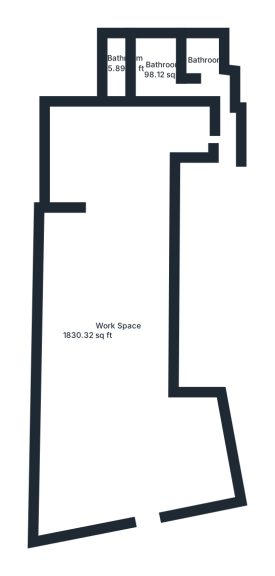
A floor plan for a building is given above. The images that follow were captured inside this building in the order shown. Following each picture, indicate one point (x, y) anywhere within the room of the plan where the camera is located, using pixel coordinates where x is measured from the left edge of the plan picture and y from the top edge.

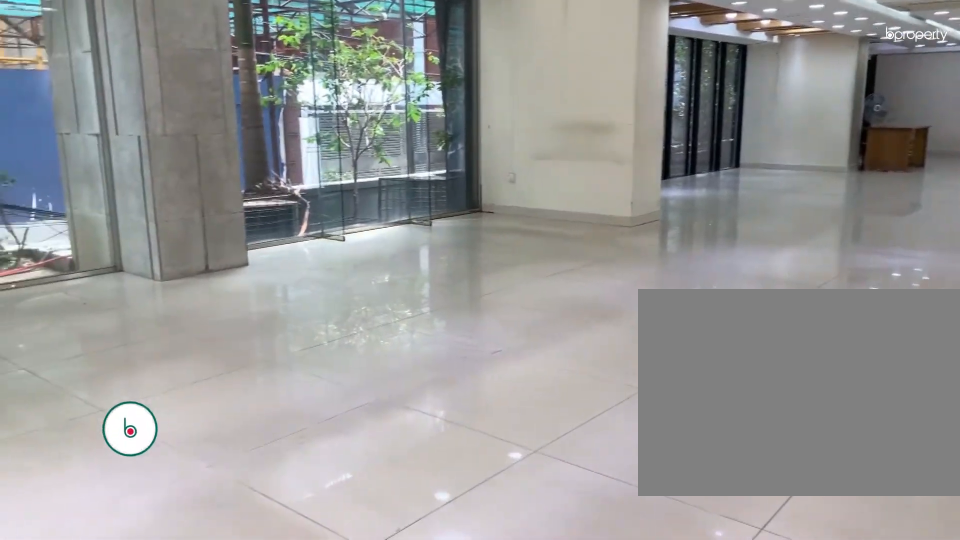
(110, 445)
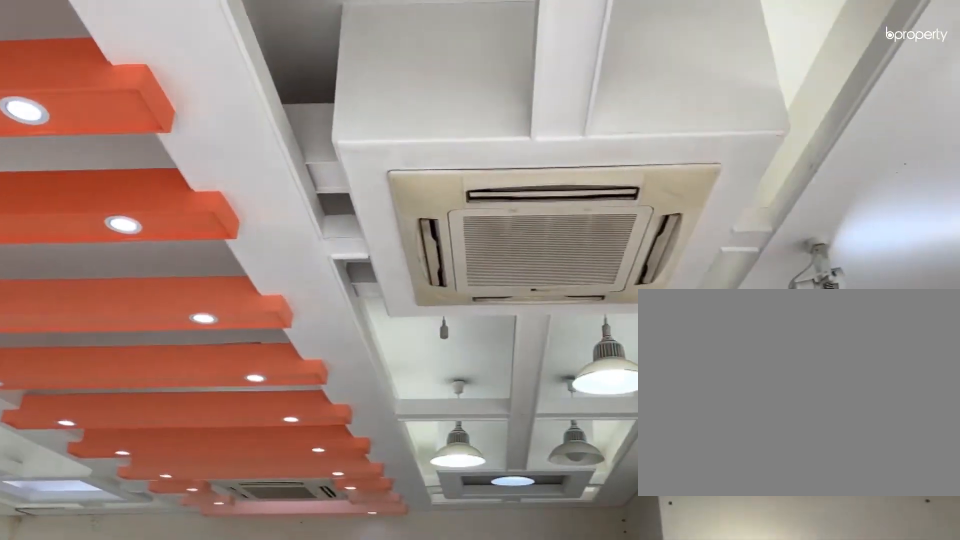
(112, 413)
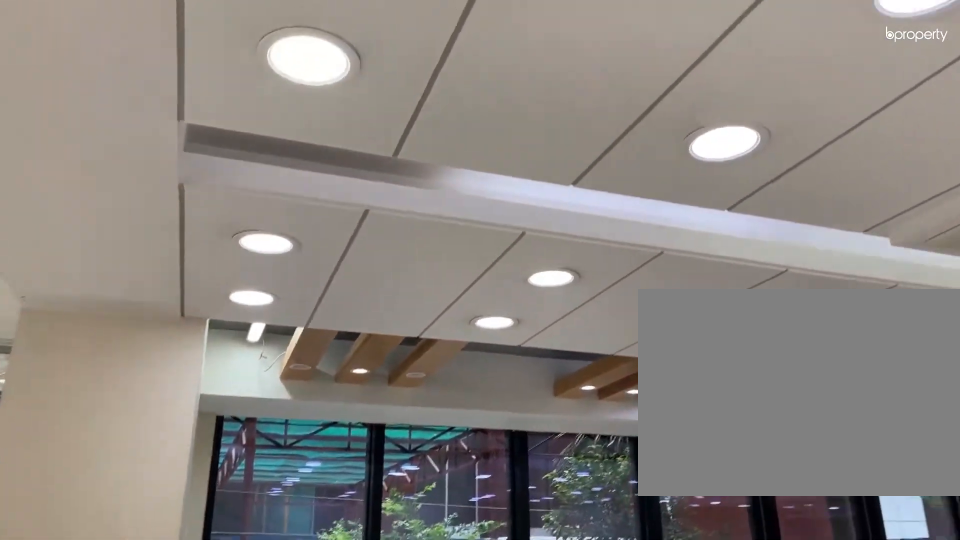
(106, 308)
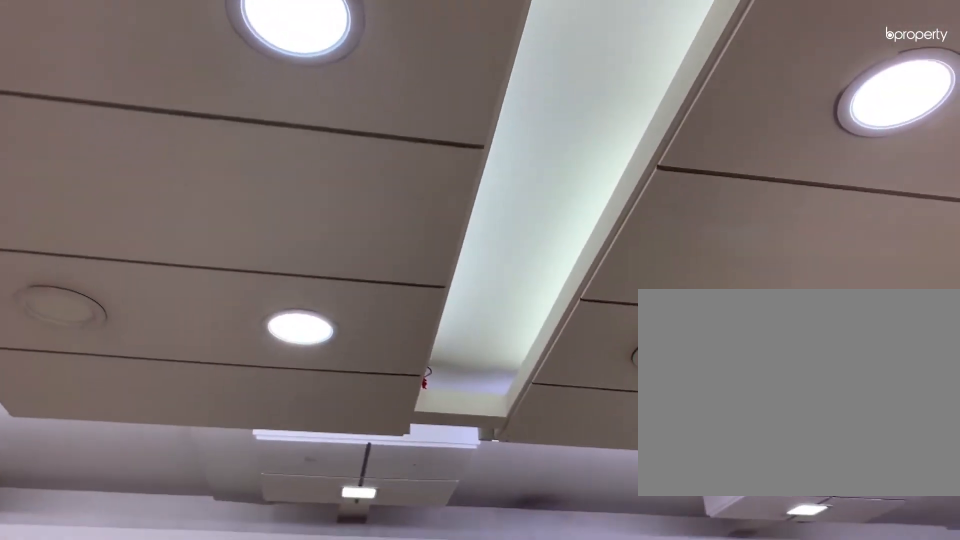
(133, 141)
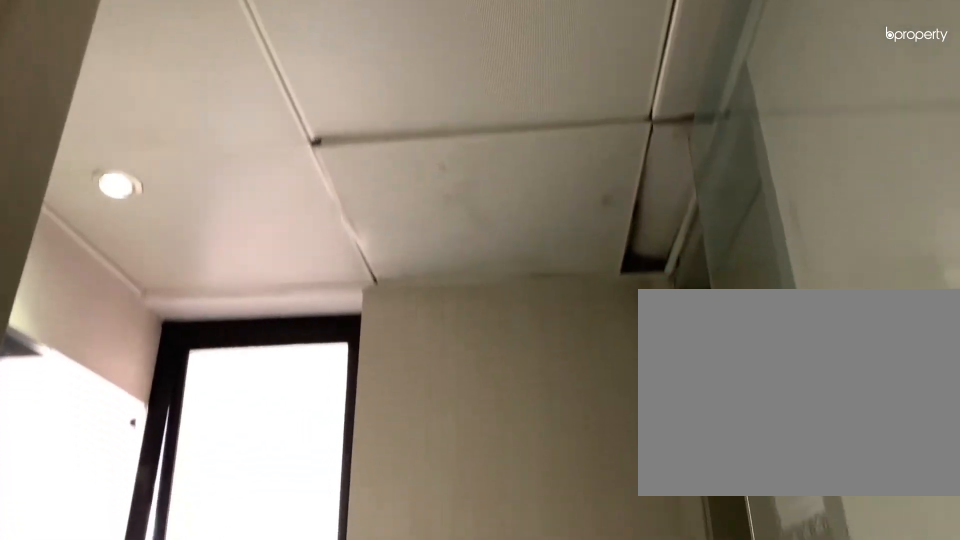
(153, 68)
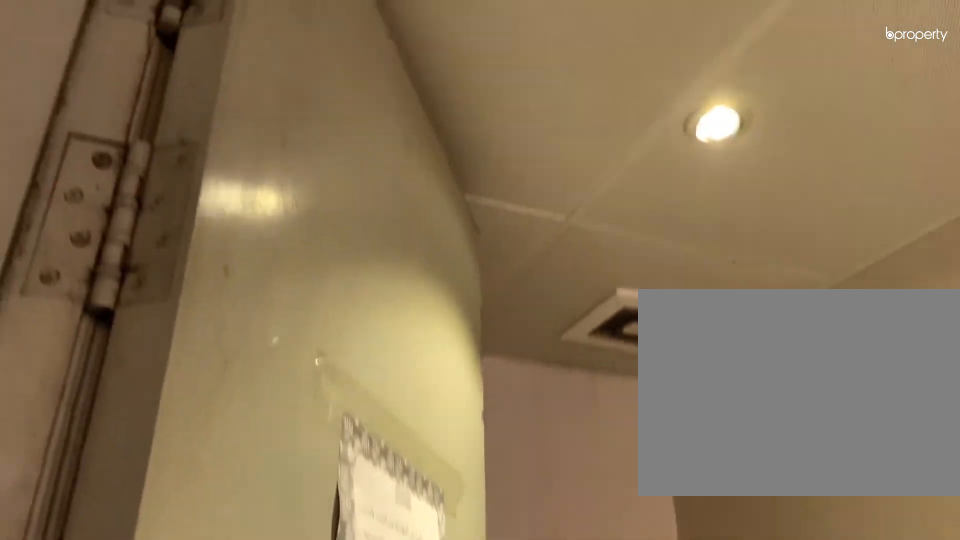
(153, 68)
